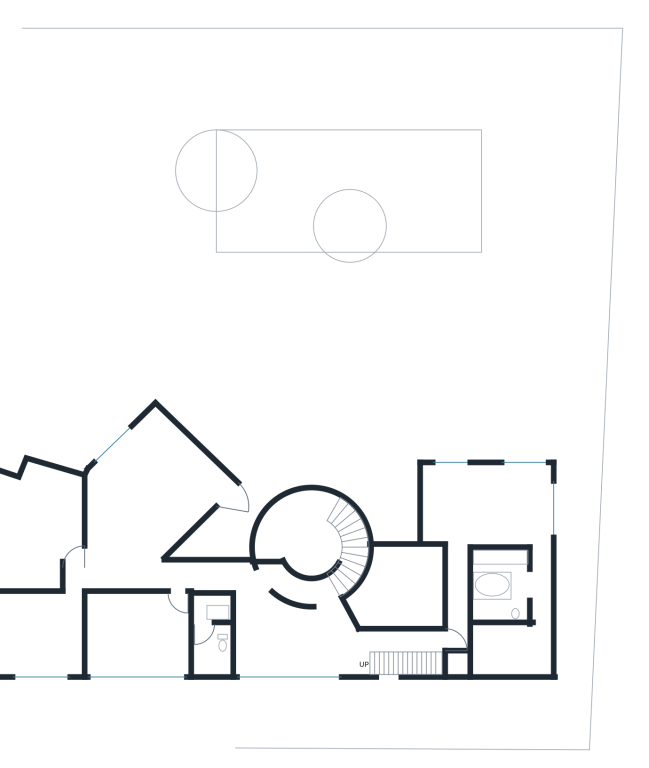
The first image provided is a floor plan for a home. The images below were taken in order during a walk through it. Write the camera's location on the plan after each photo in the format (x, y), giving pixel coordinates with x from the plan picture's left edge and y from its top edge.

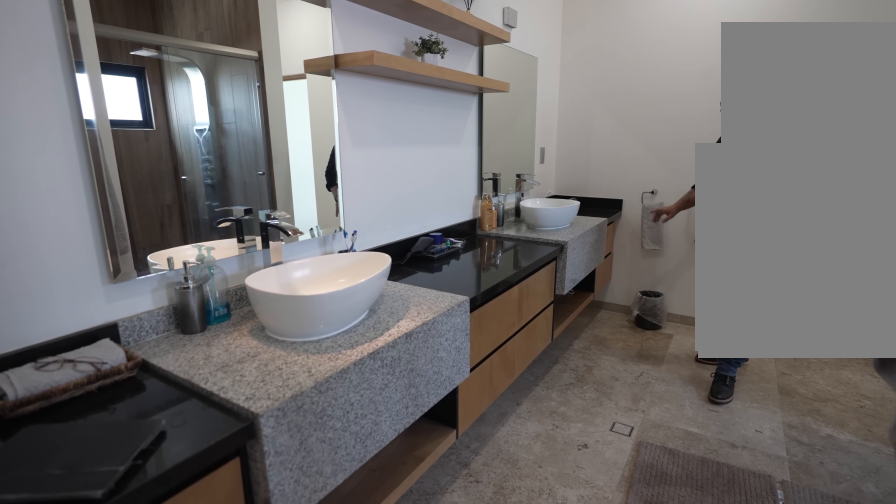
(523, 583)
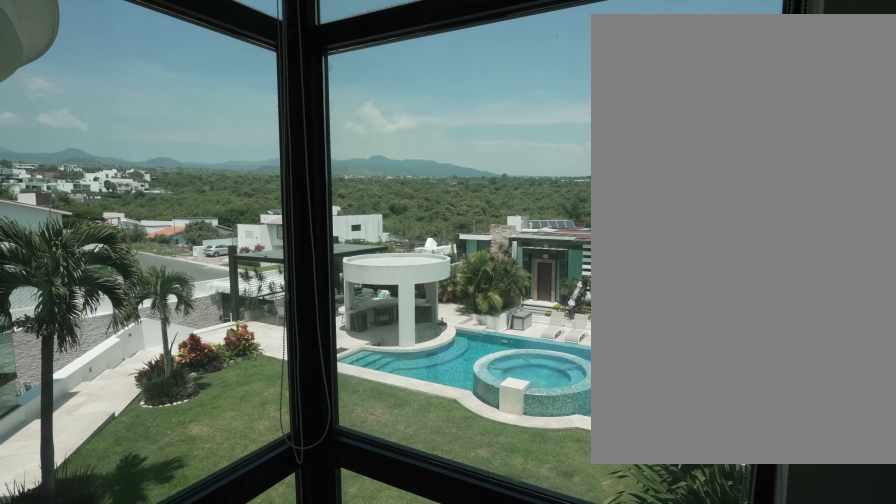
(476, 480)
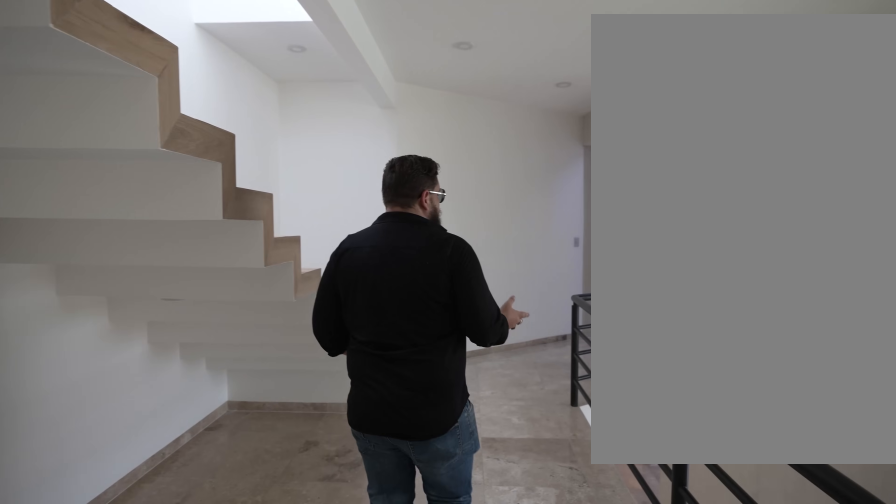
(451, 634)
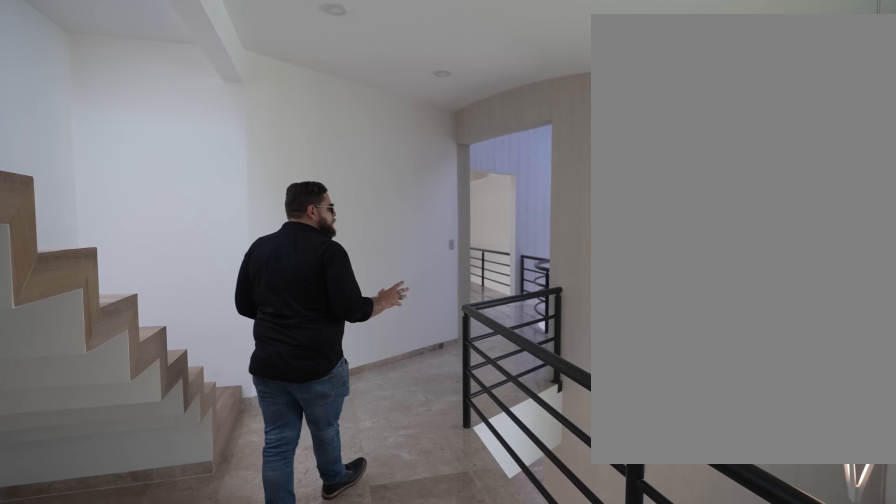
(424, 636)
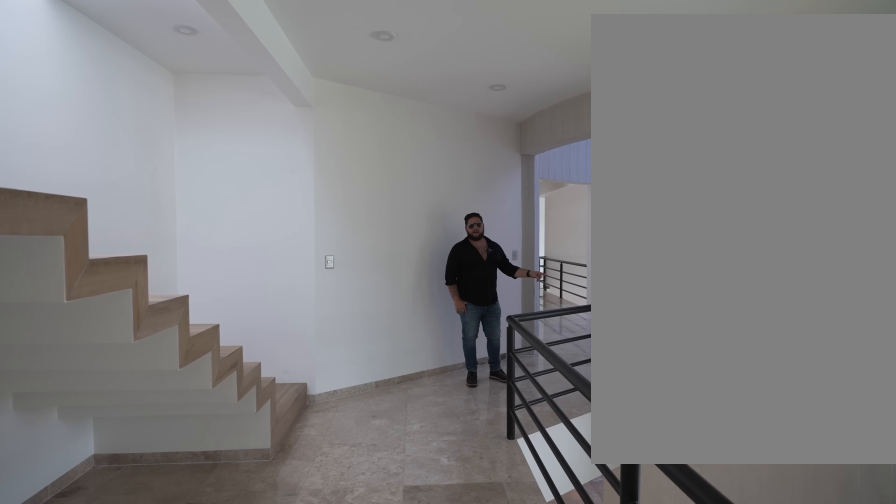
(420, 637)
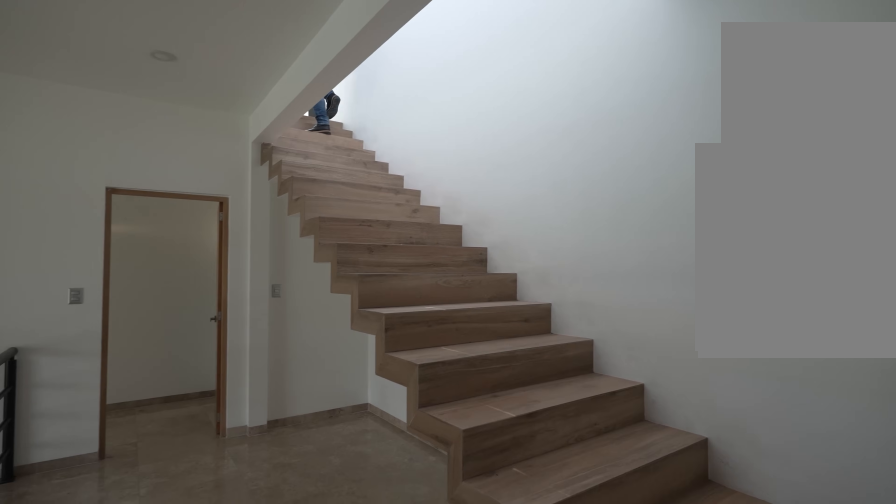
(363, 659)
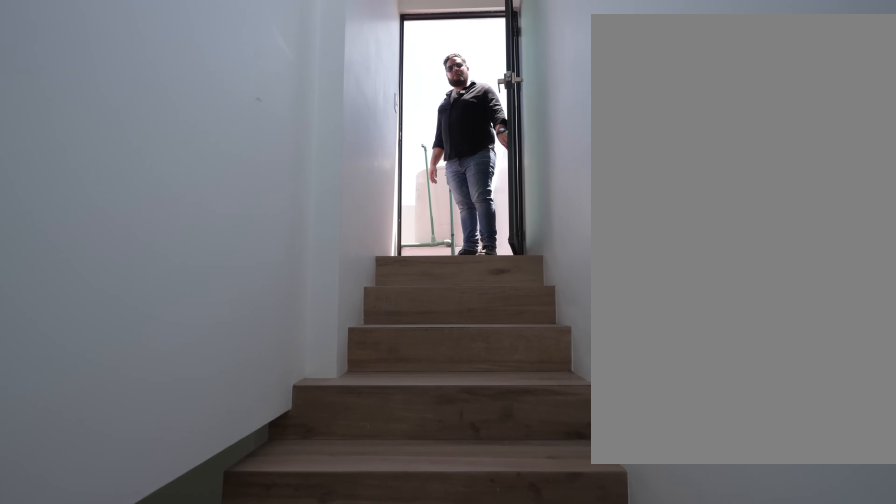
(386, 664)
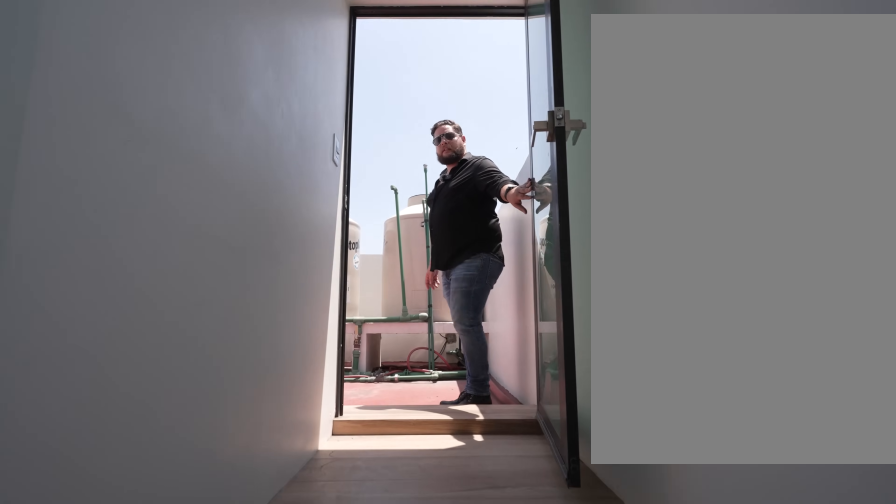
(386, 664)
